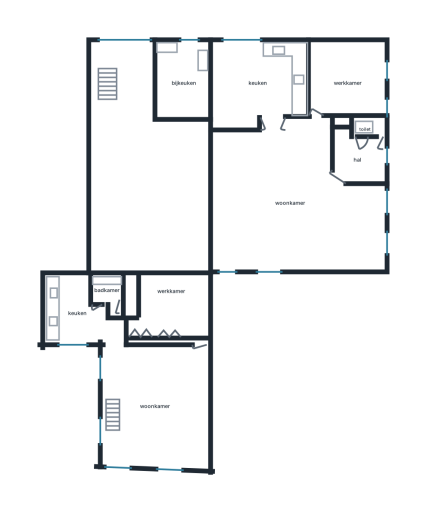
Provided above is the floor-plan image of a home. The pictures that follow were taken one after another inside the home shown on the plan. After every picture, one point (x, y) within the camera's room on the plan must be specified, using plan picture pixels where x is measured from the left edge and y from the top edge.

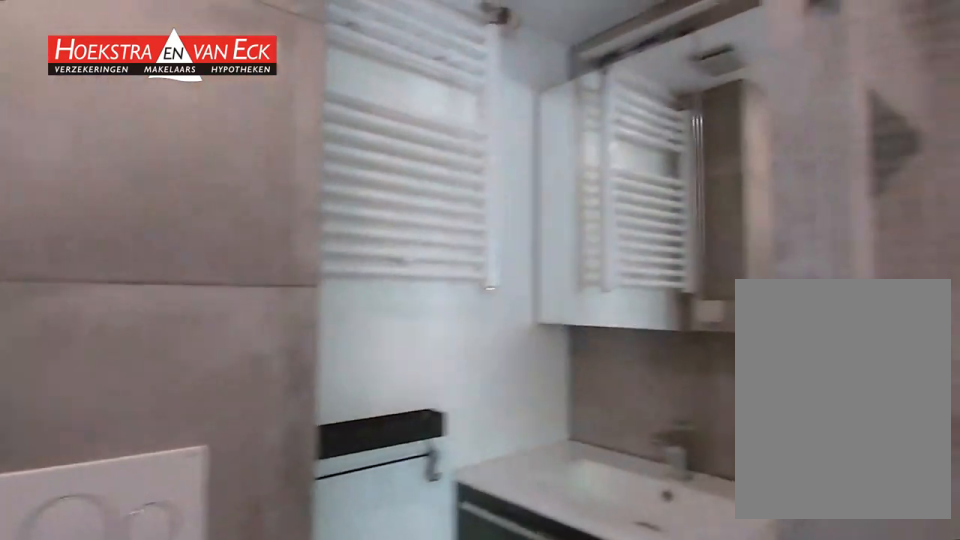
(108, 291)
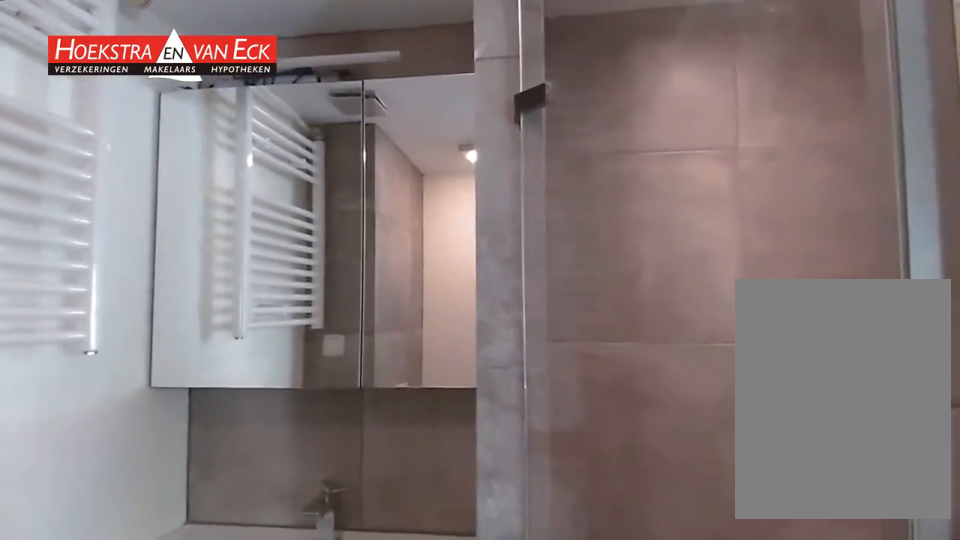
(108, 291)
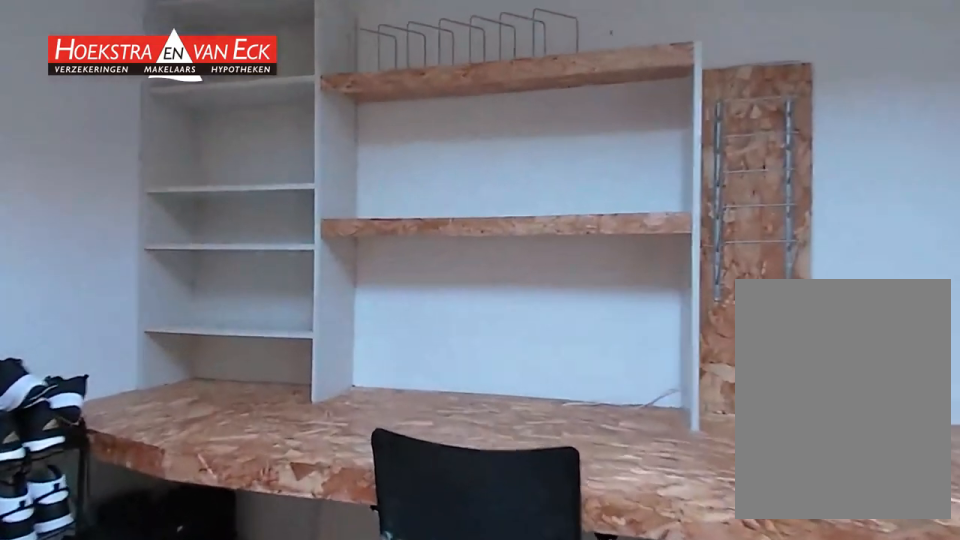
(170, 310)
